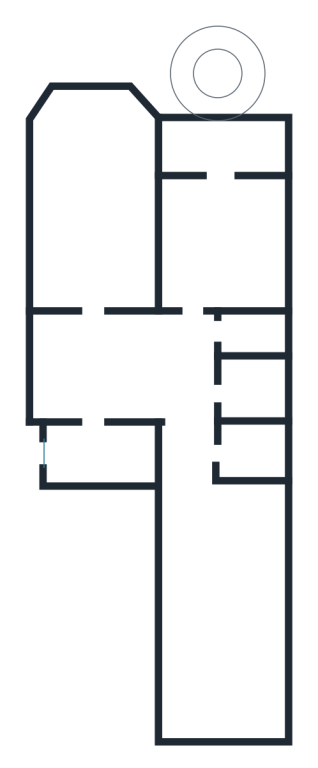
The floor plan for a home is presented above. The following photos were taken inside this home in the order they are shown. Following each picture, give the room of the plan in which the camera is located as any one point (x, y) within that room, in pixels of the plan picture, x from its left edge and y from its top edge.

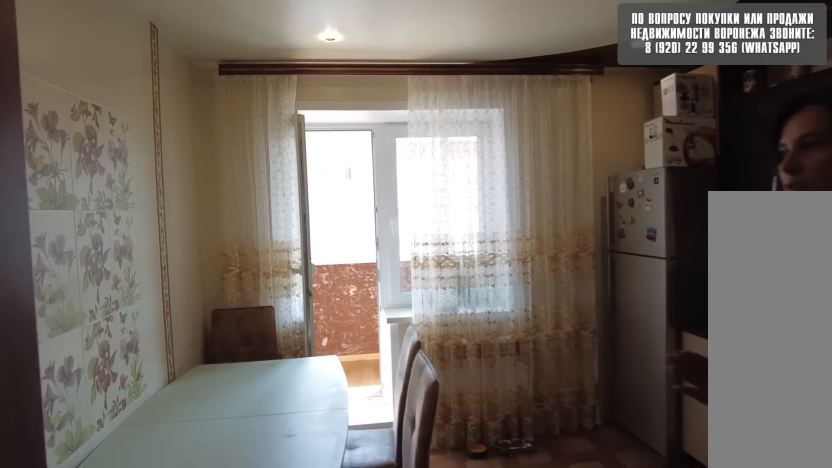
(185, 361)
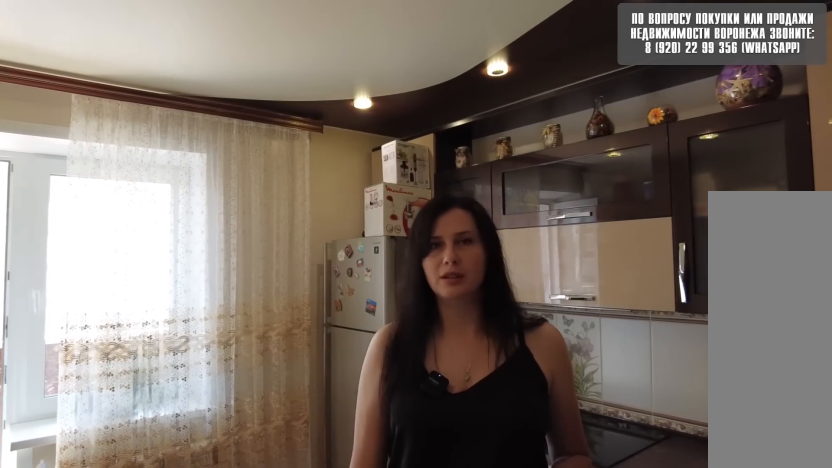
(226, 270)
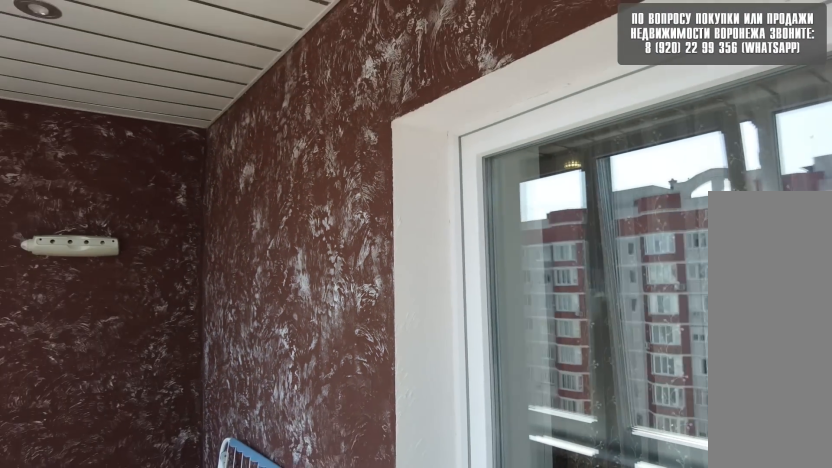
(217, 157)
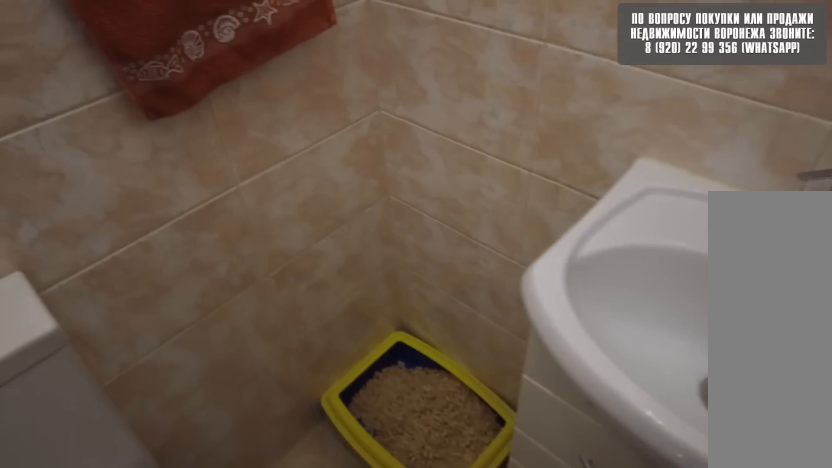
(190, 386)
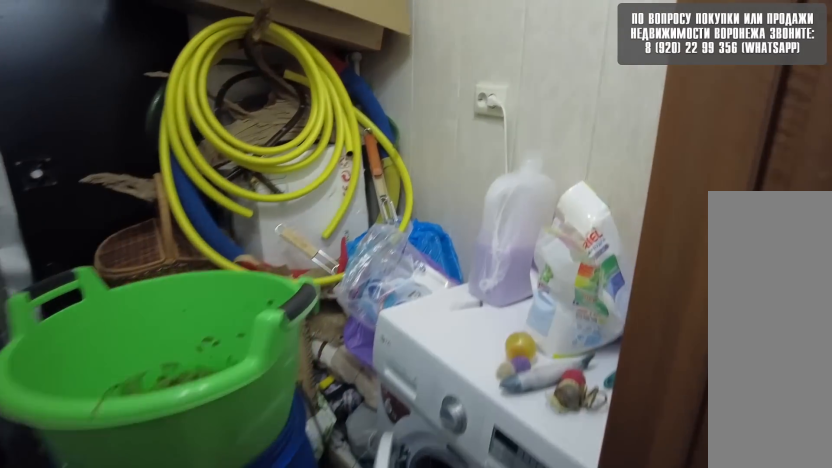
(190, 386)
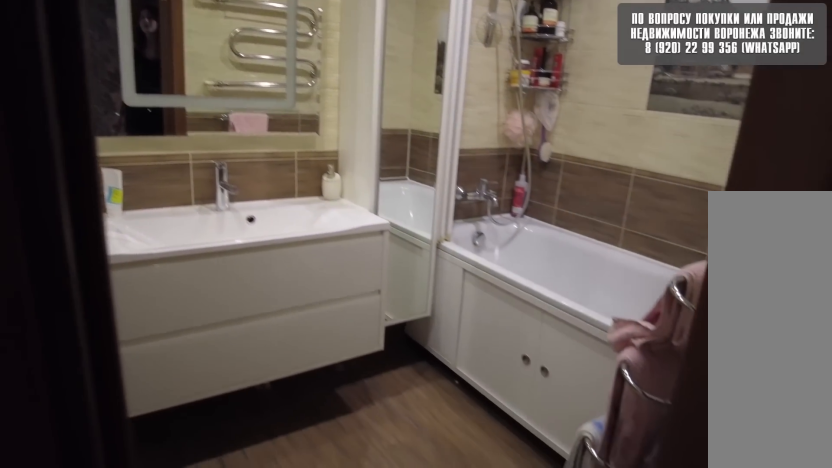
(190, 463)
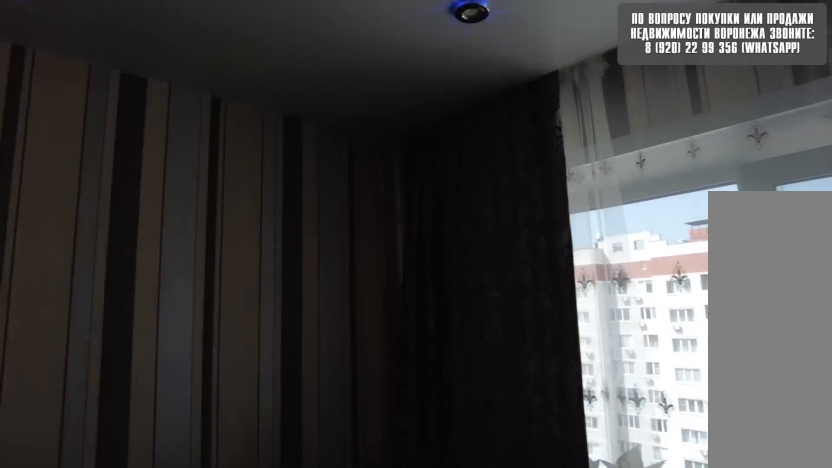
(212, 575)
